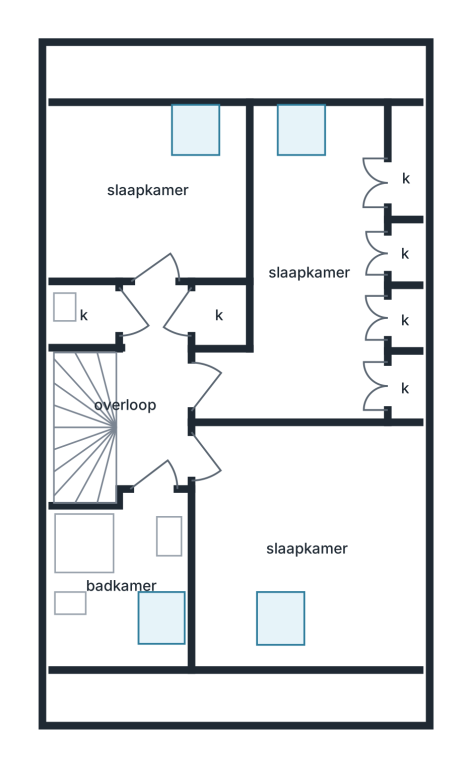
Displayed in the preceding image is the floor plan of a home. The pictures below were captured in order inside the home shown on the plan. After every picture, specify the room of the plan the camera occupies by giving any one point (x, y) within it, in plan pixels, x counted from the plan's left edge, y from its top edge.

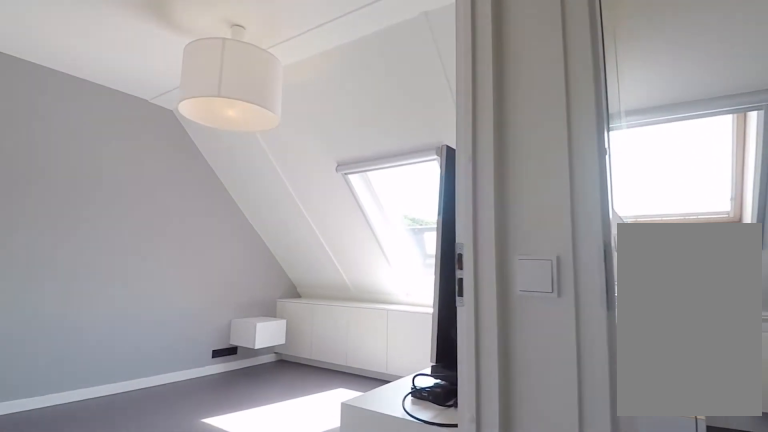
(152, 387)
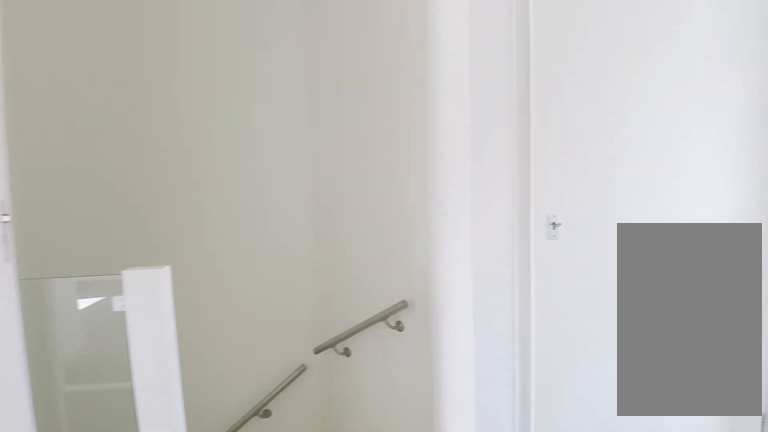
(152, 387)
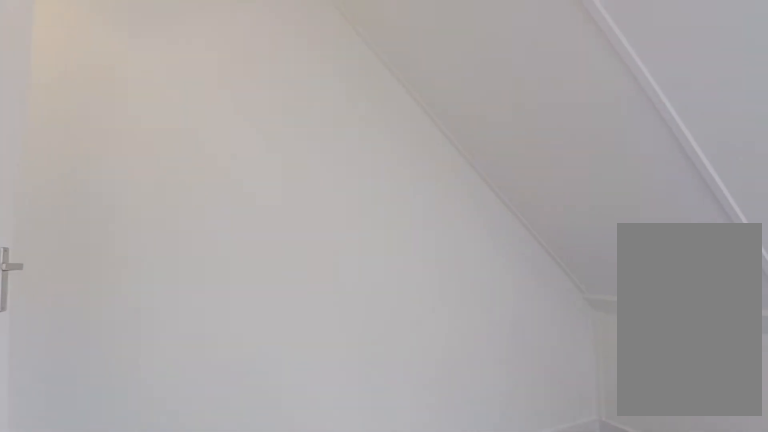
(149, 213)
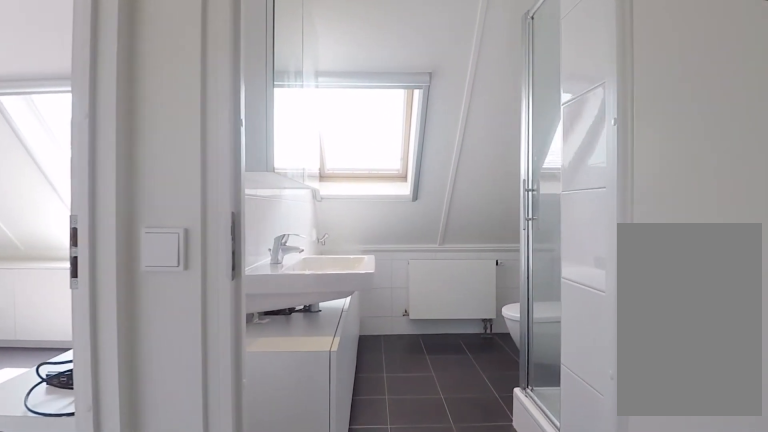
(152, 387)
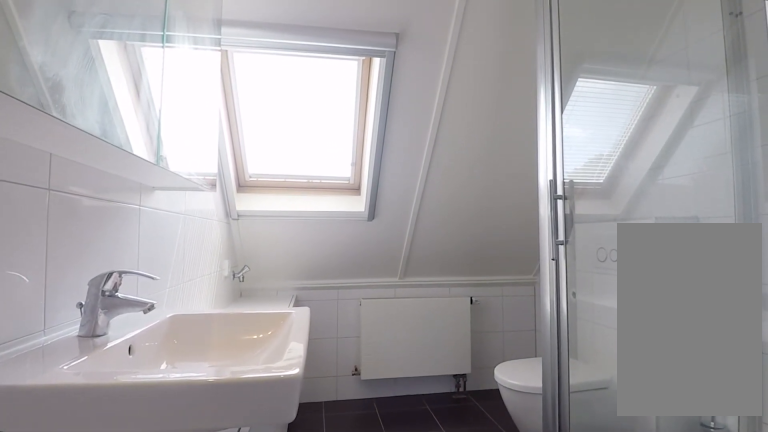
(126, 564)
